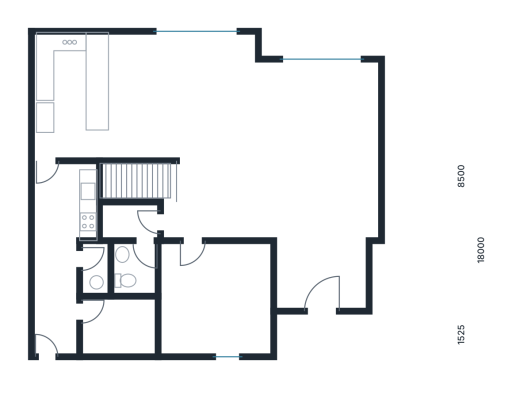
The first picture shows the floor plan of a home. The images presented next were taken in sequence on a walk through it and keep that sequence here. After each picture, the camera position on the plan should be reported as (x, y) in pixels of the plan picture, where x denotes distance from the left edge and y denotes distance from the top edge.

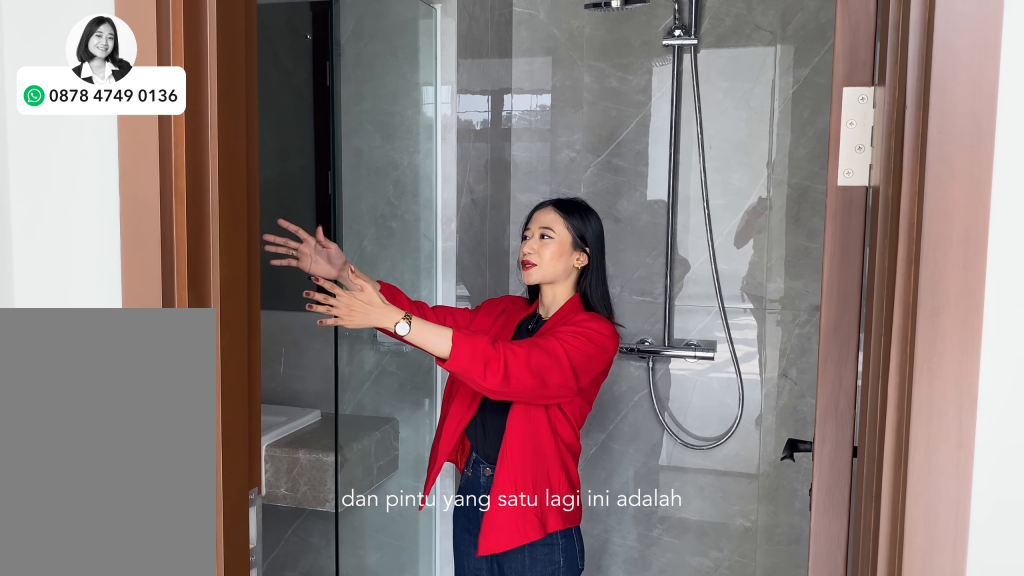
(135, 240)
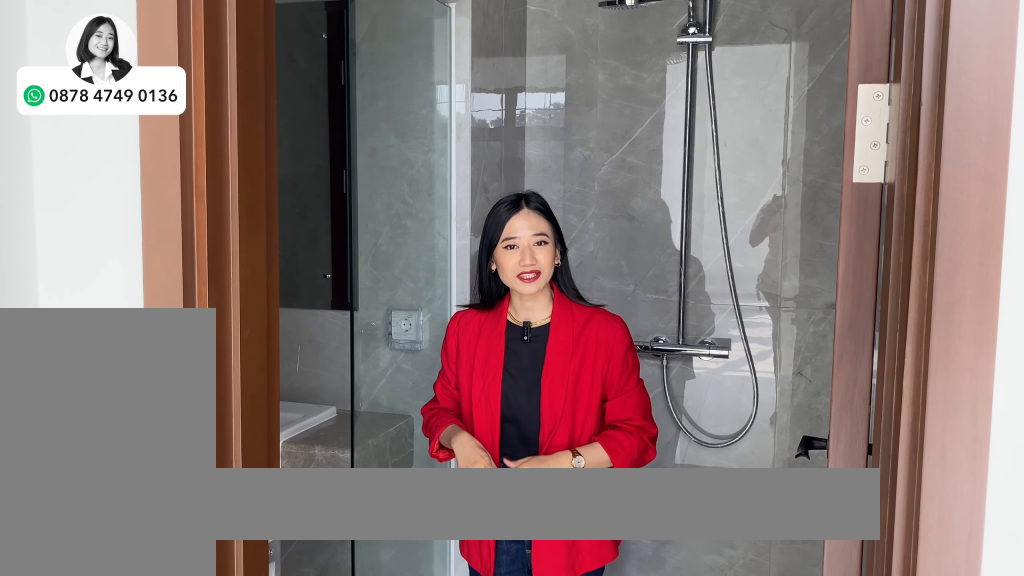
(135, 240)
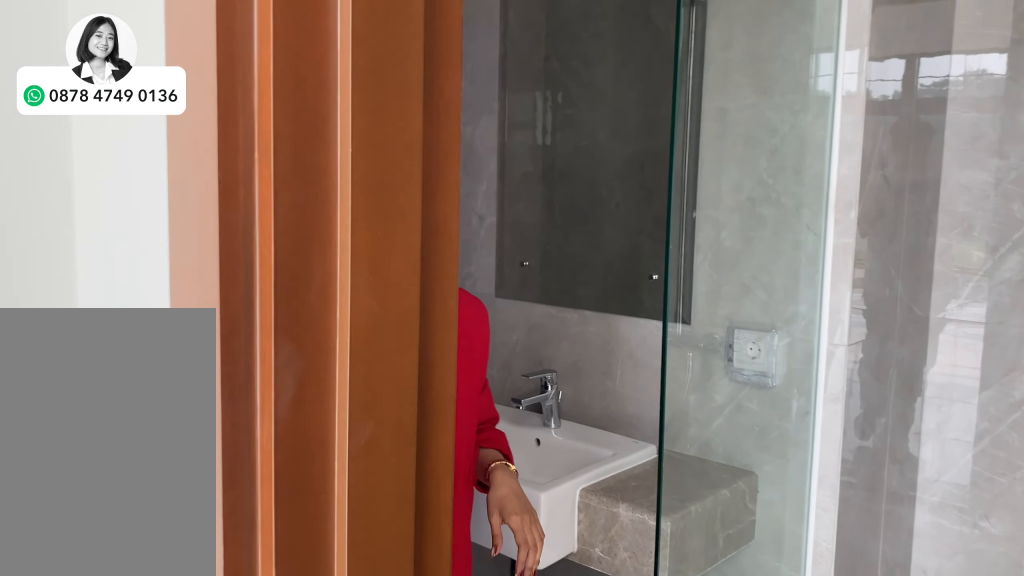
(135, 240)
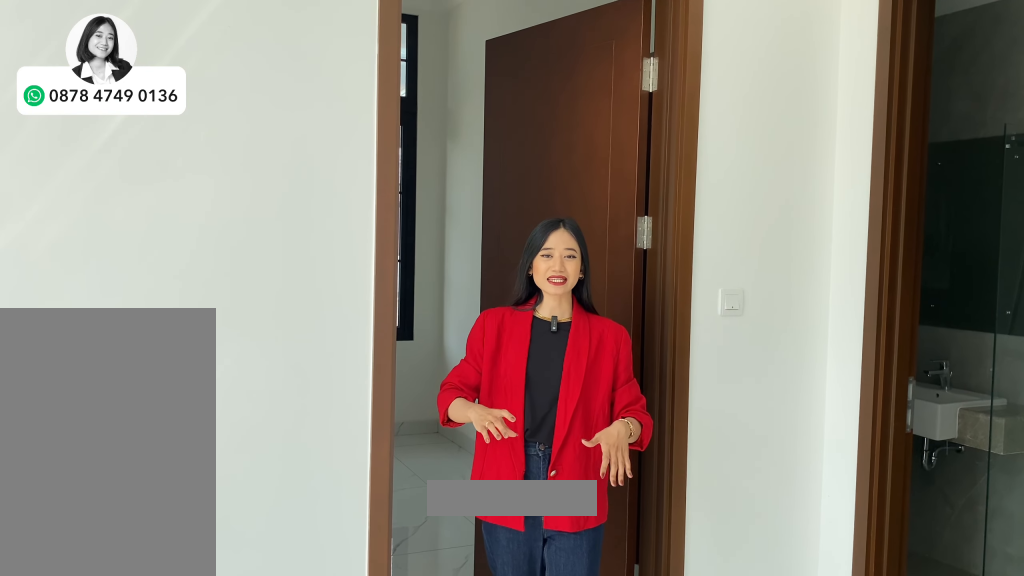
(206, 219)
